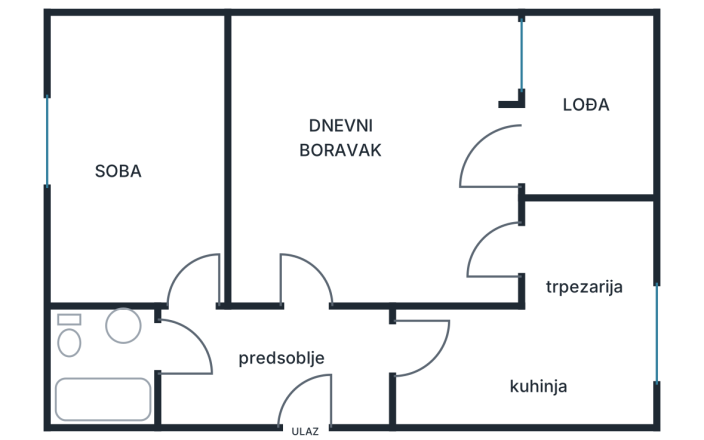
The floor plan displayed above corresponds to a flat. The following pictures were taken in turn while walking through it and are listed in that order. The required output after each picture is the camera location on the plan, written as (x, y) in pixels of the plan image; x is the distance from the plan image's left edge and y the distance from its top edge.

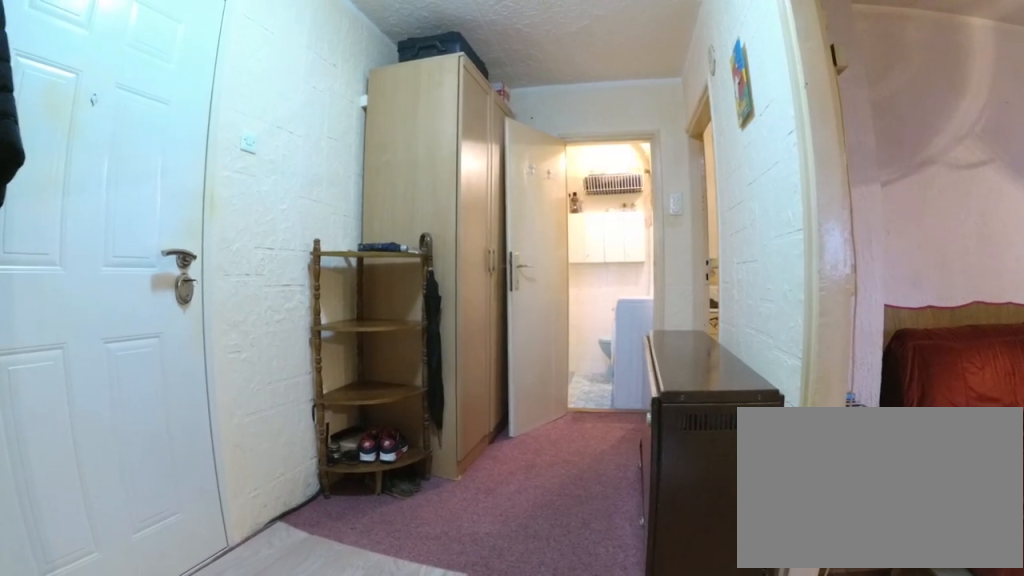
(385, 349)
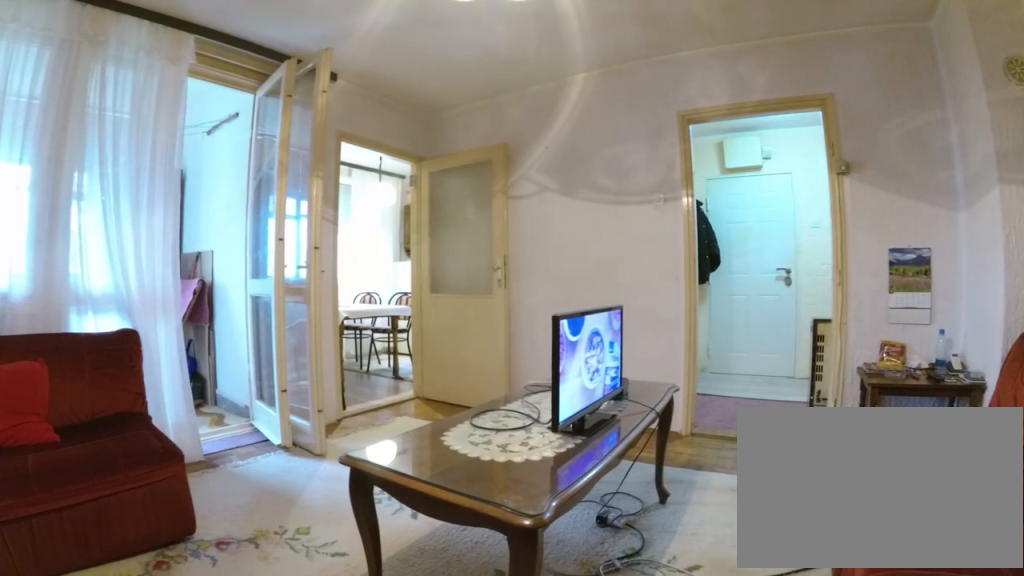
(288, 121)
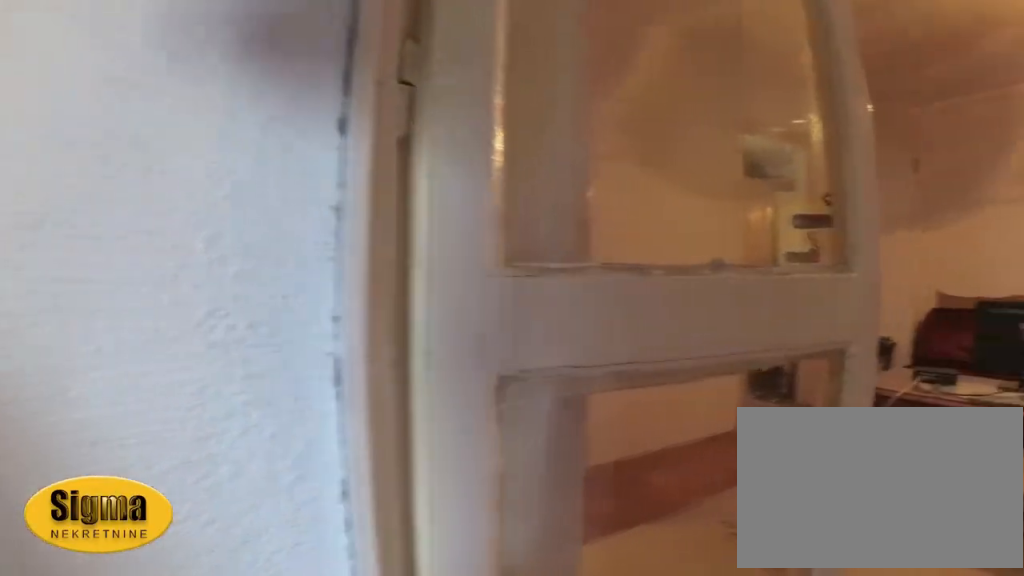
(558, 140)
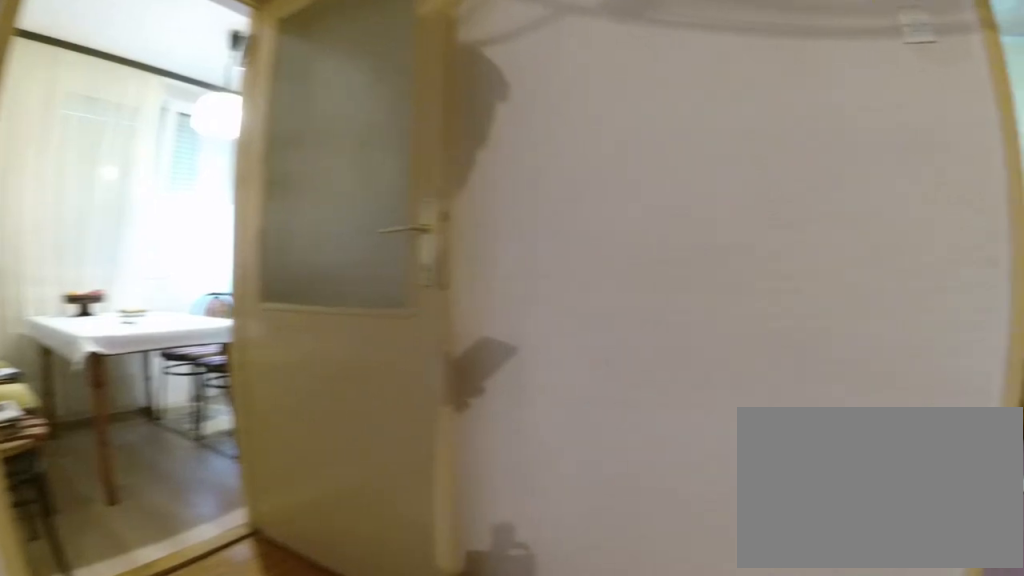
(421, 198)
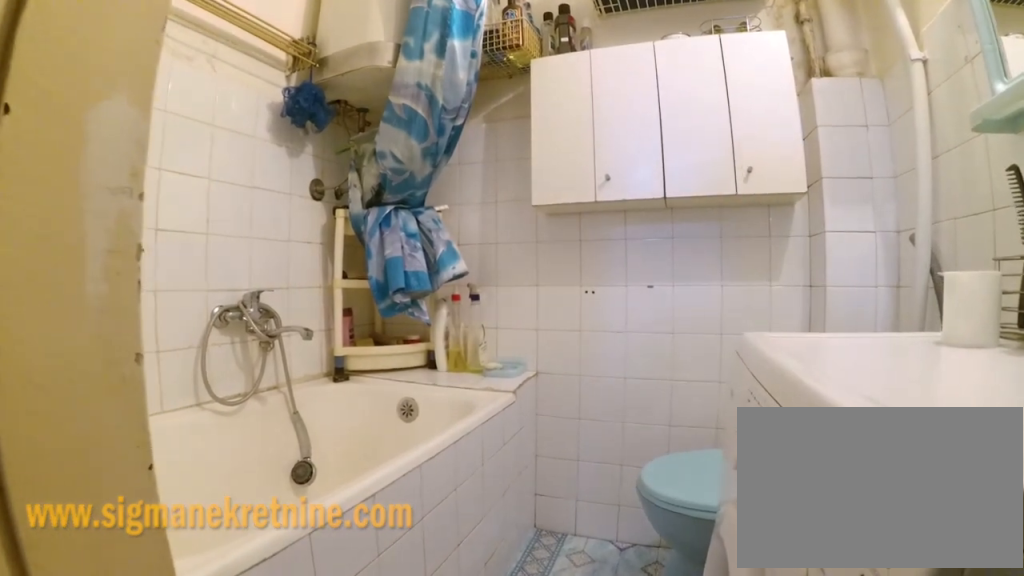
(171, 343)
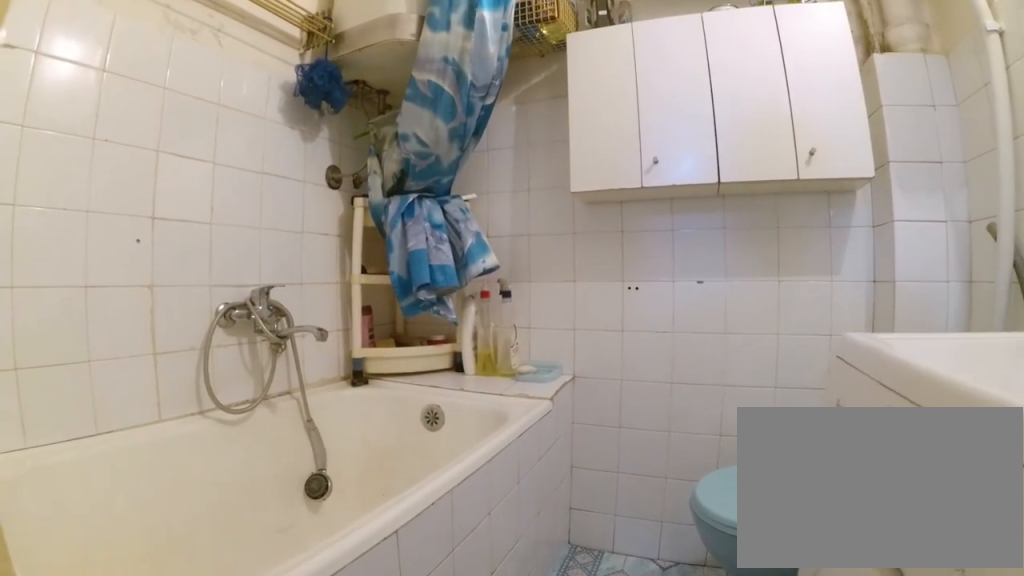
(169, 343)
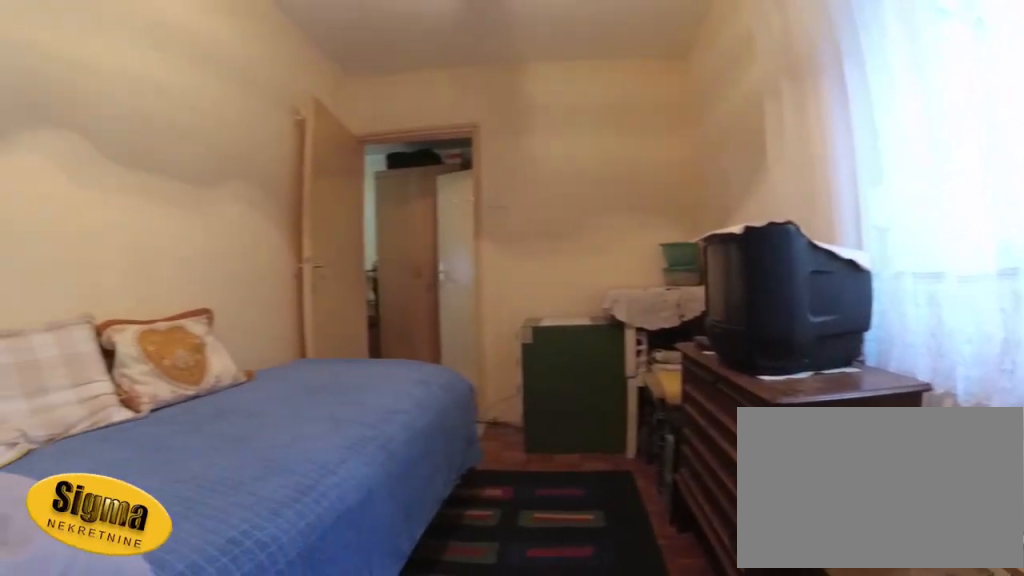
(100, 103)
